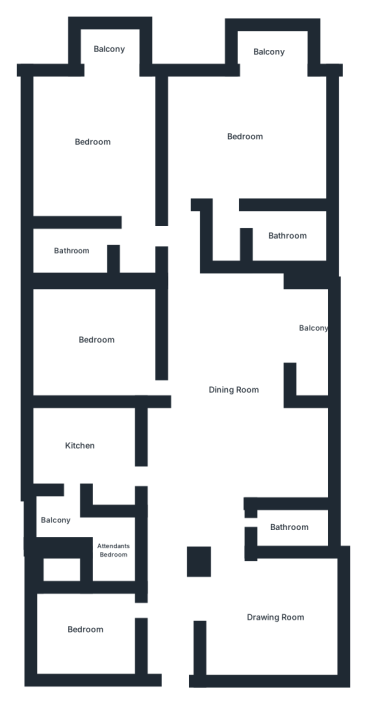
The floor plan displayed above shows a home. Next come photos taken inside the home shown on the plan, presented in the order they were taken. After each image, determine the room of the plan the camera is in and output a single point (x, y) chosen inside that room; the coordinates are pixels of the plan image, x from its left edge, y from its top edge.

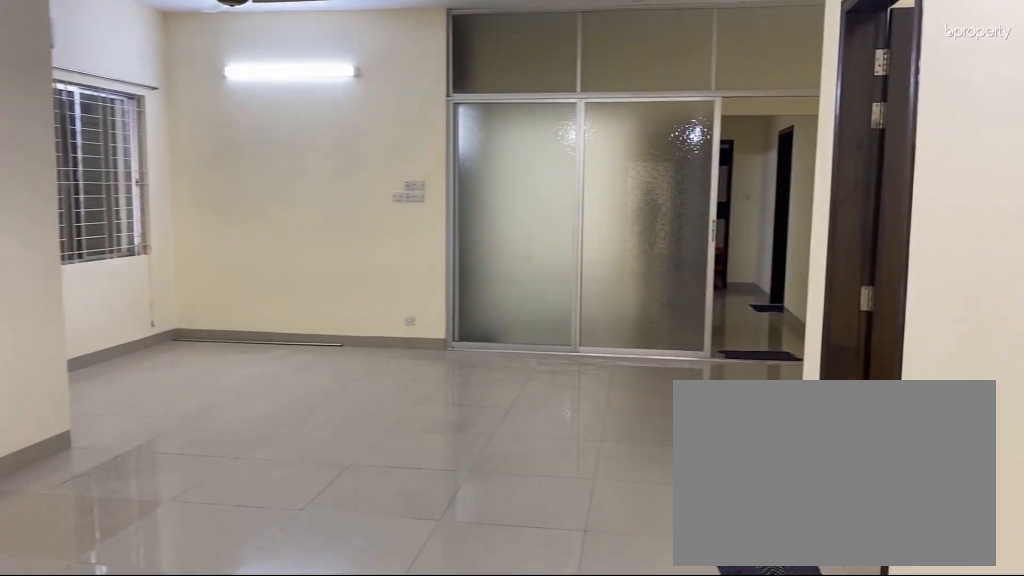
(232, 390)
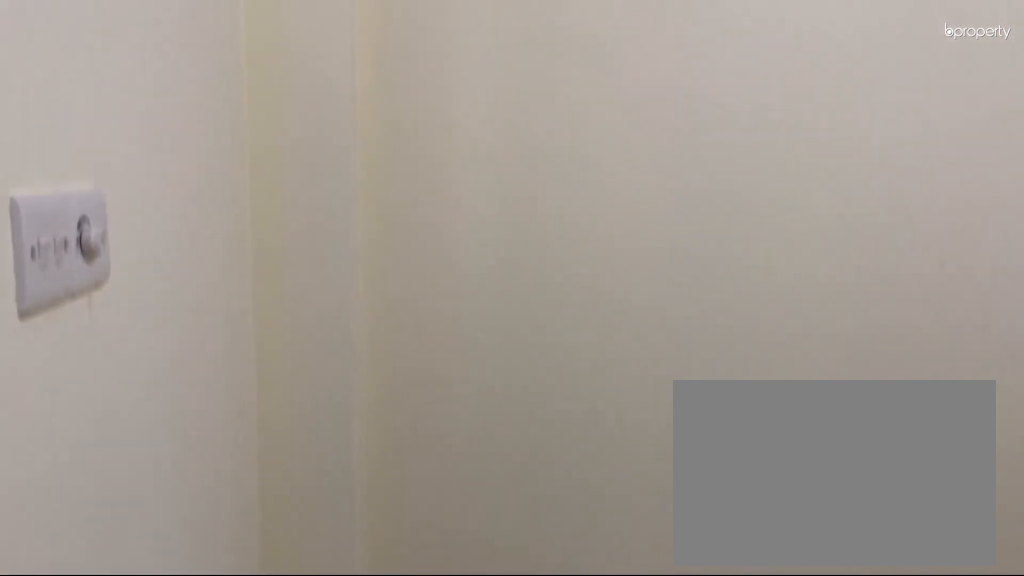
(84, 628)
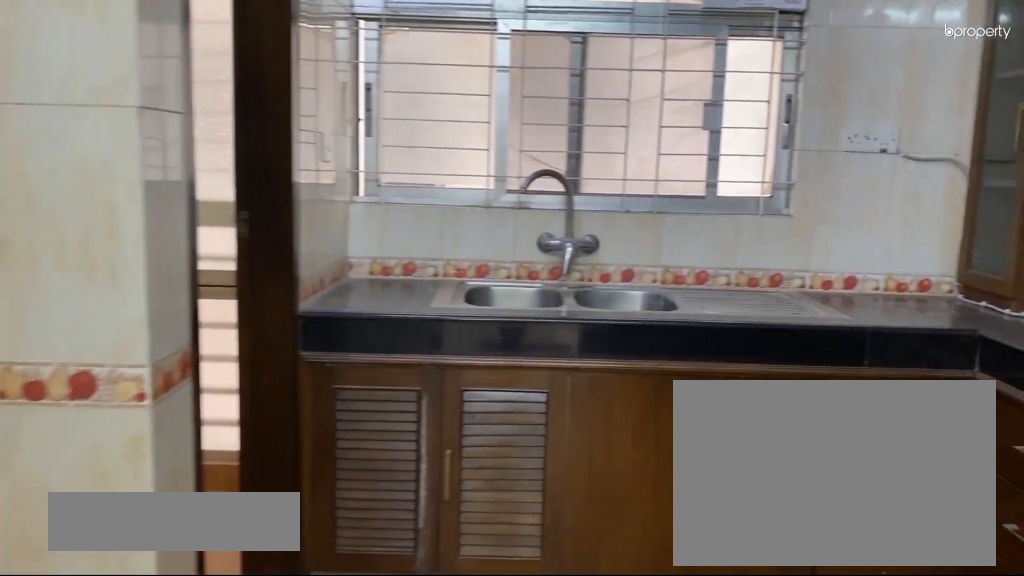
(81, 444)
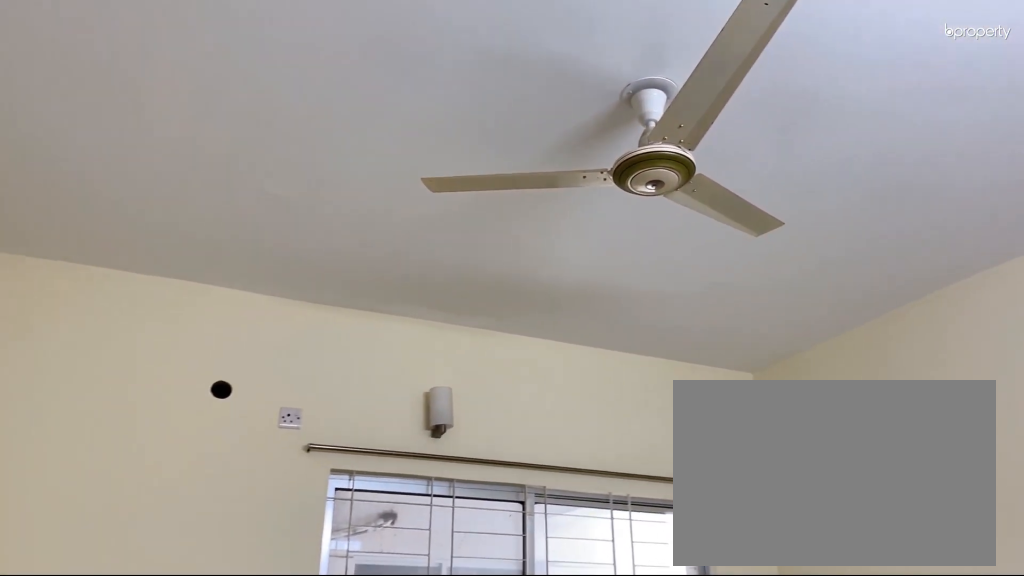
(97, 340)
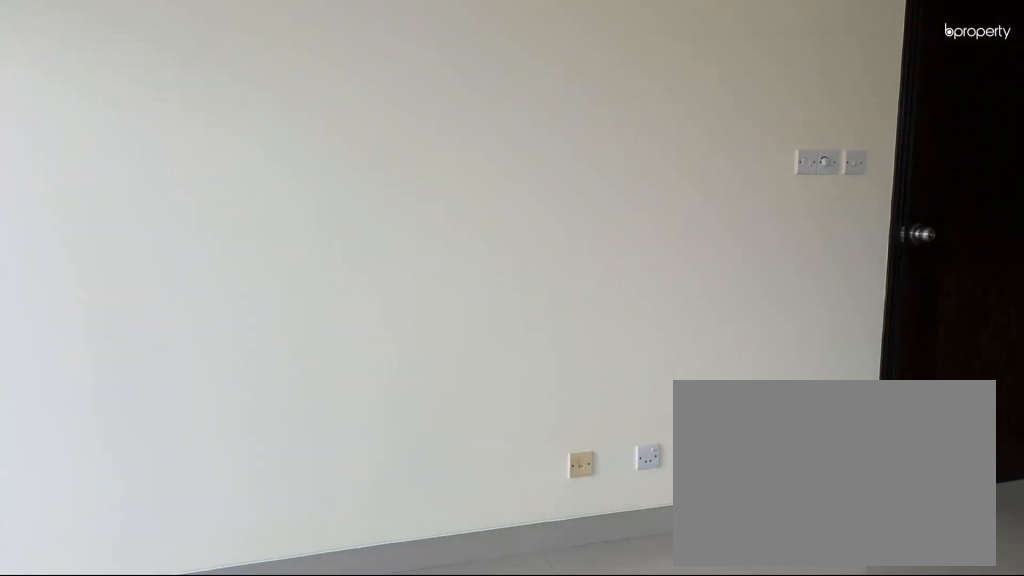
(92, 146)
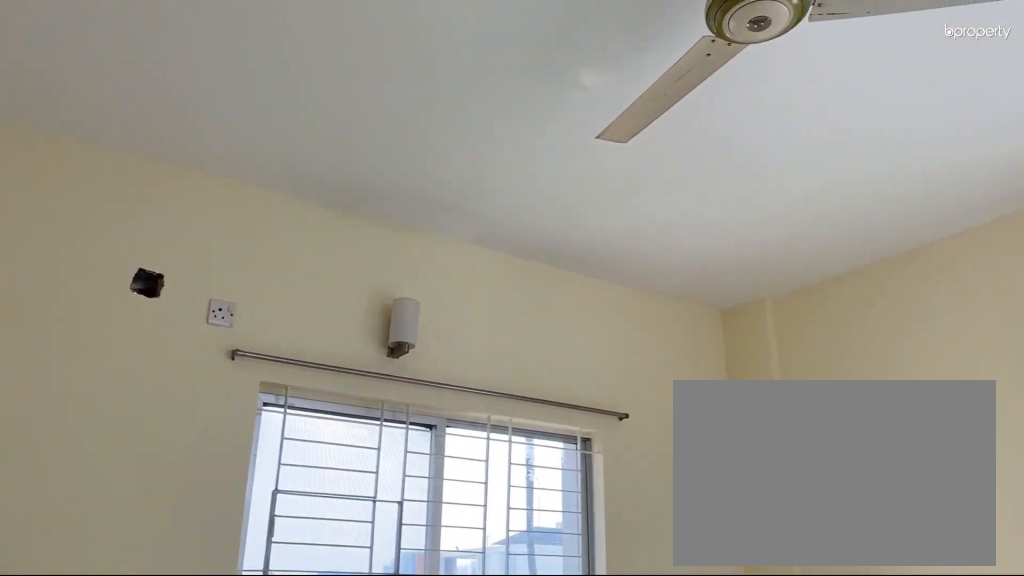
(92, 146)
